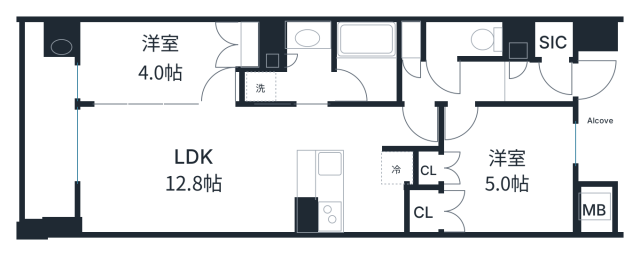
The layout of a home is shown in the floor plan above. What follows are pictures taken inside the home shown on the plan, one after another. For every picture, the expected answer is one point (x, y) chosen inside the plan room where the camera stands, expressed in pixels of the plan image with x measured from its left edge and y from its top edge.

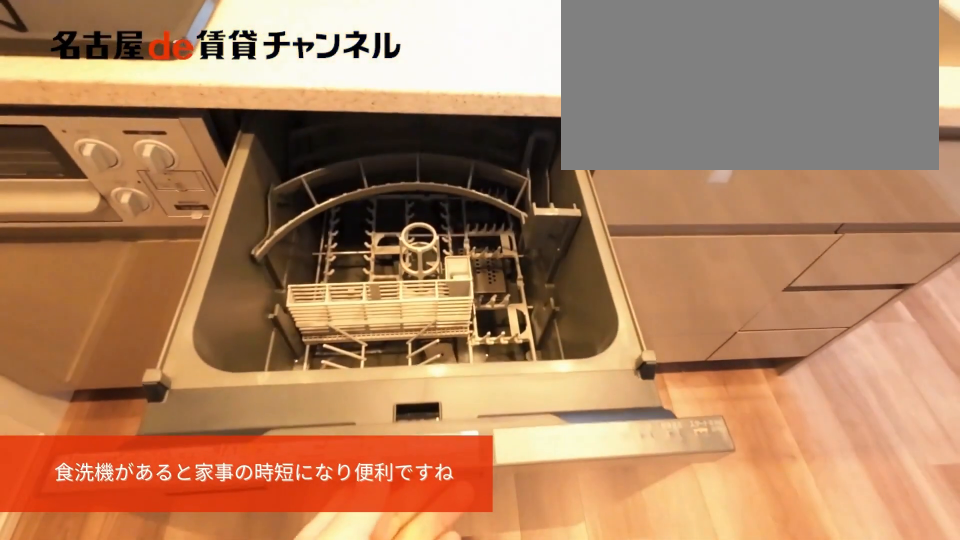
(347, 191)
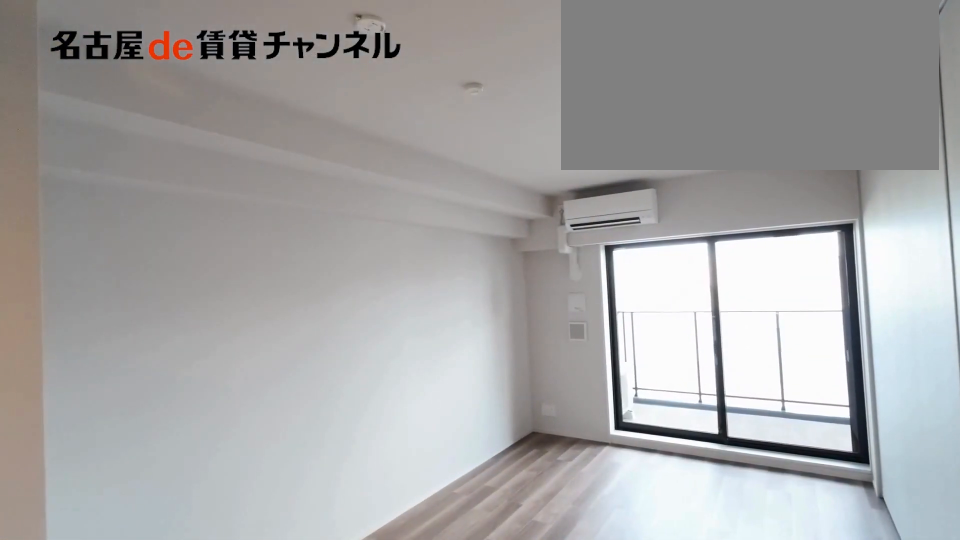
(184, 168)
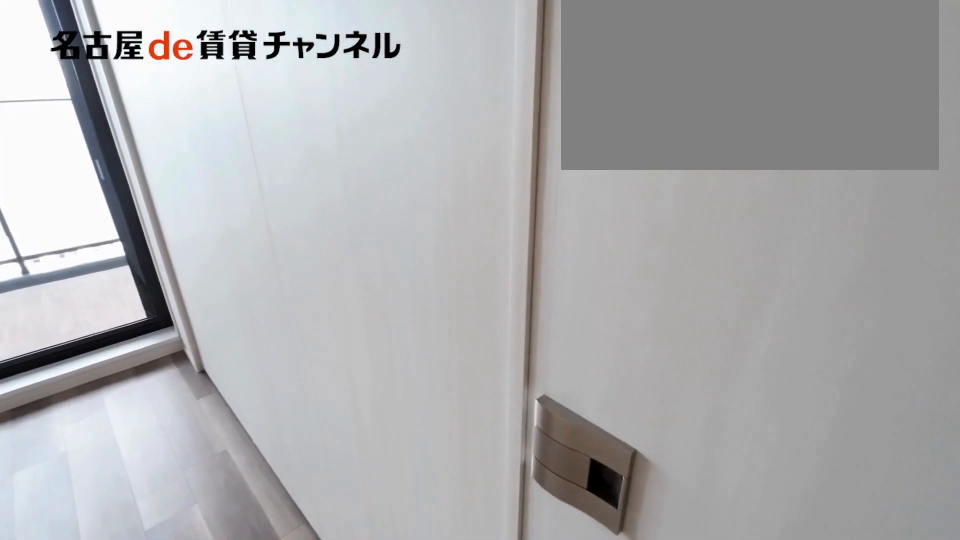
(184, 168)
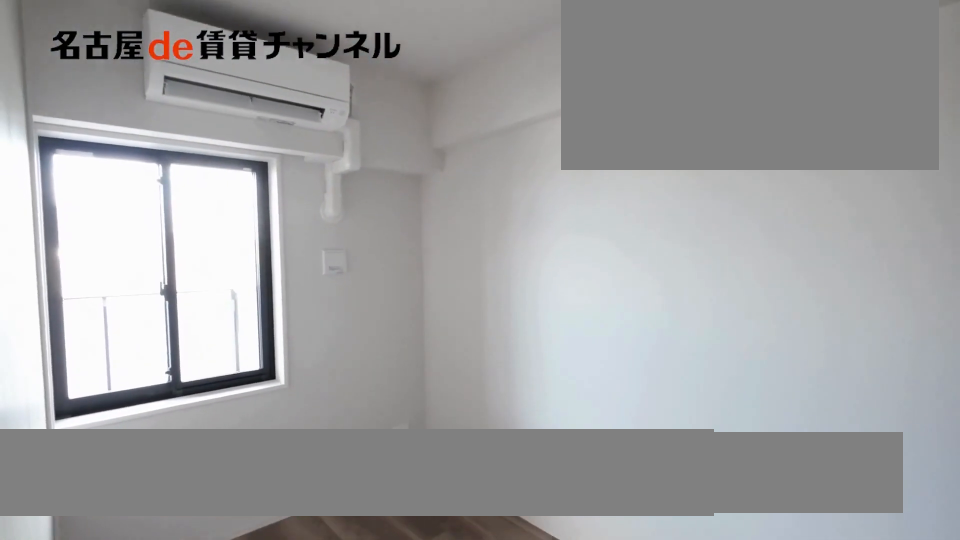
(157, 64)
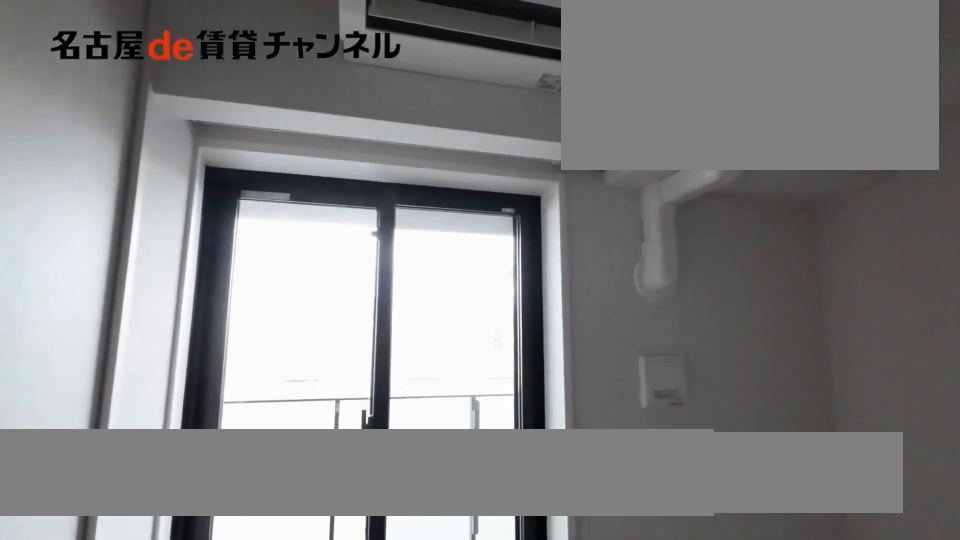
(157, 64)
